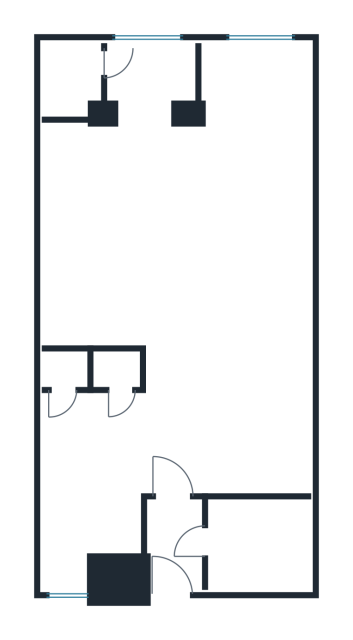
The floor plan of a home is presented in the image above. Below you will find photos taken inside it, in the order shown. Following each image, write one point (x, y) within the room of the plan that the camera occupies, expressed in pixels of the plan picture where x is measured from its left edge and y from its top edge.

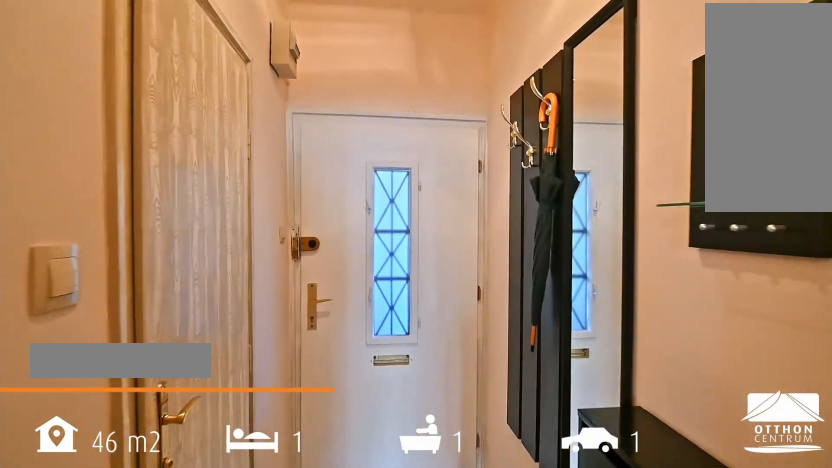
(175, 546)
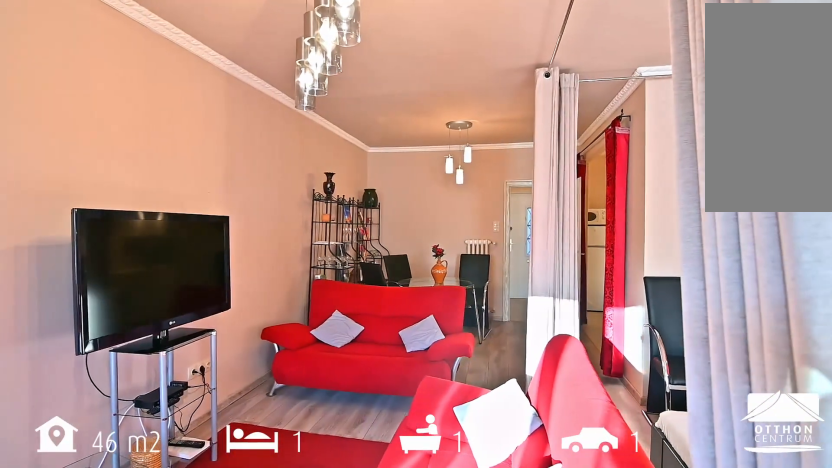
(191, 261)
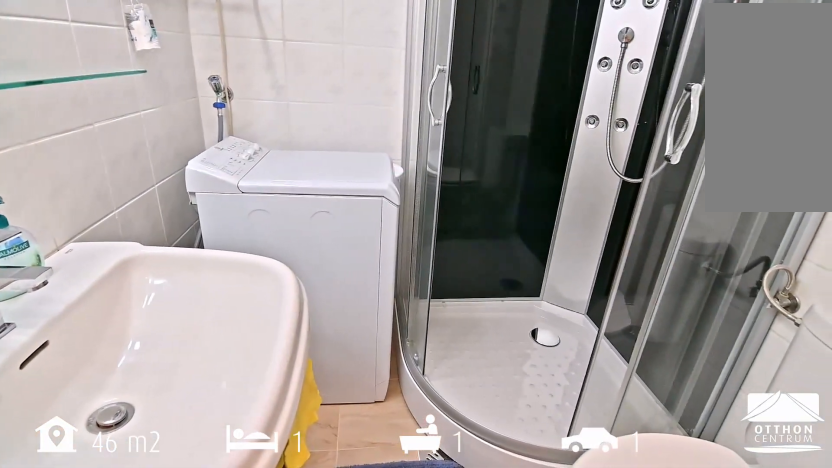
(258, 546)
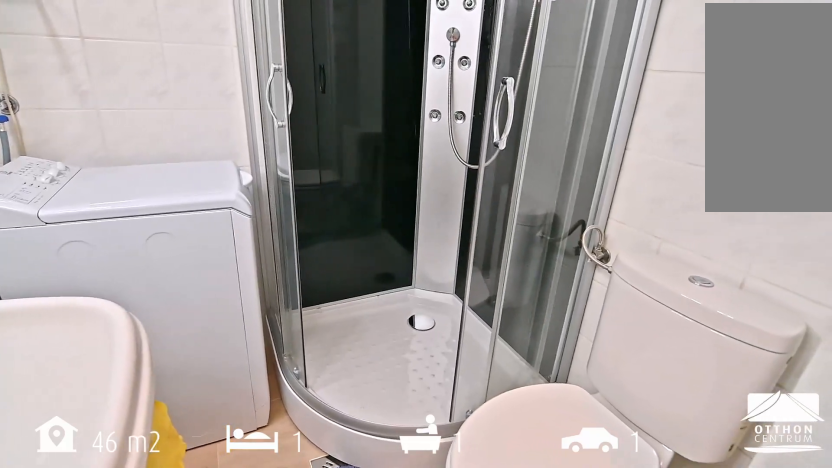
(258, 546)
